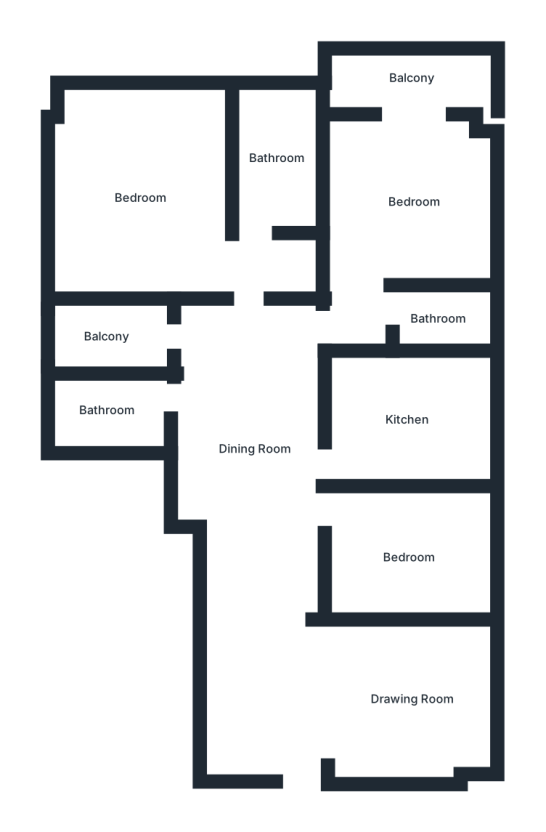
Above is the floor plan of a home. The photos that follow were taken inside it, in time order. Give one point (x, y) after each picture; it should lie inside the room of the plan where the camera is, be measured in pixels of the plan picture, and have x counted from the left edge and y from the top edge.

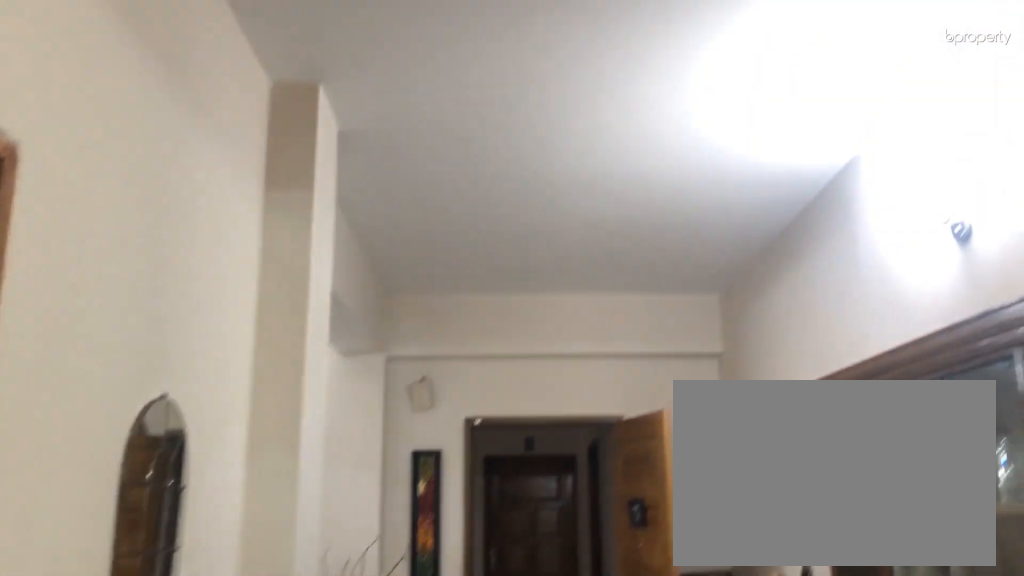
(257, 452)
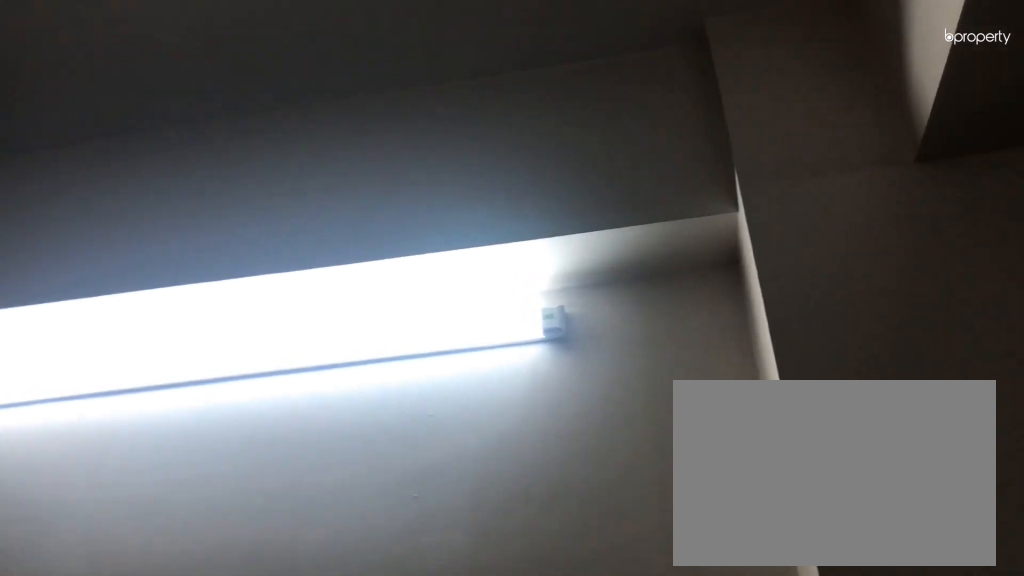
(411, 698)
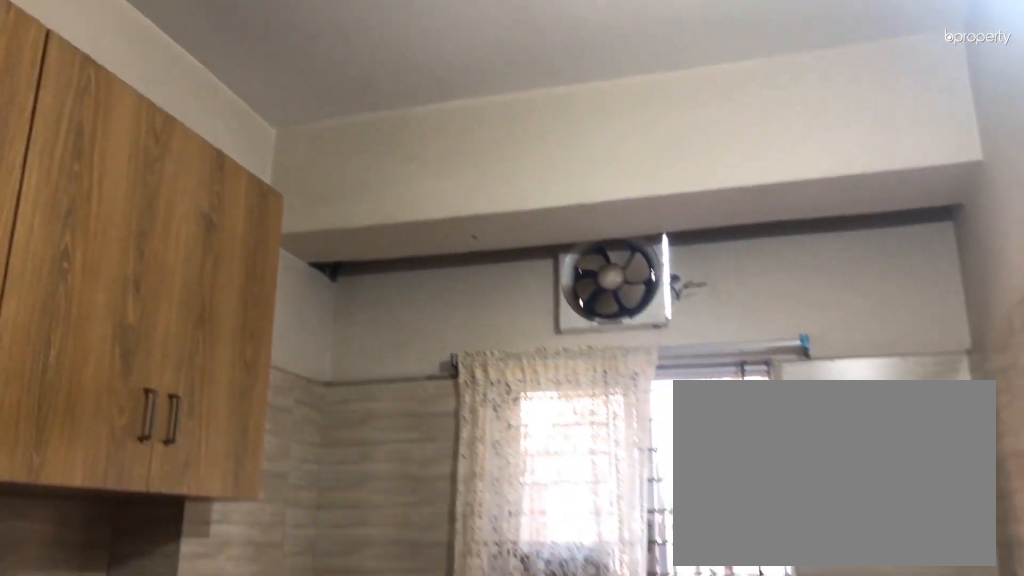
(406, 417)
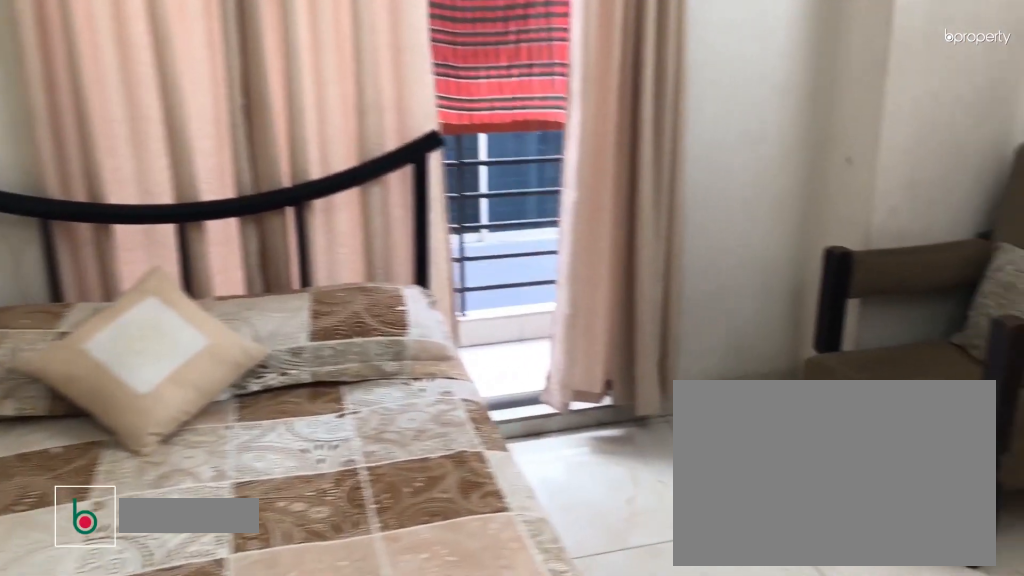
(410, 205)
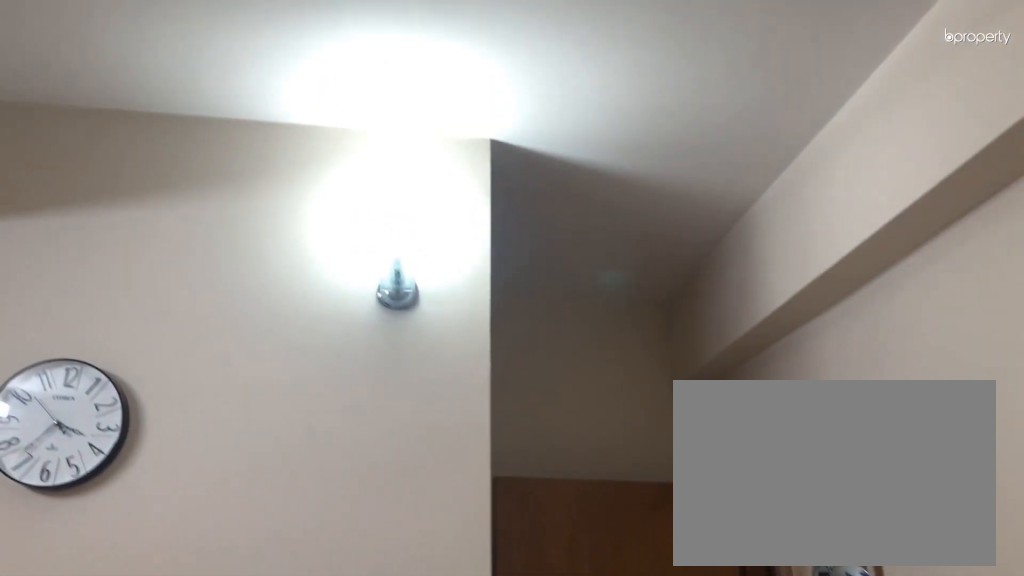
(410, 205)
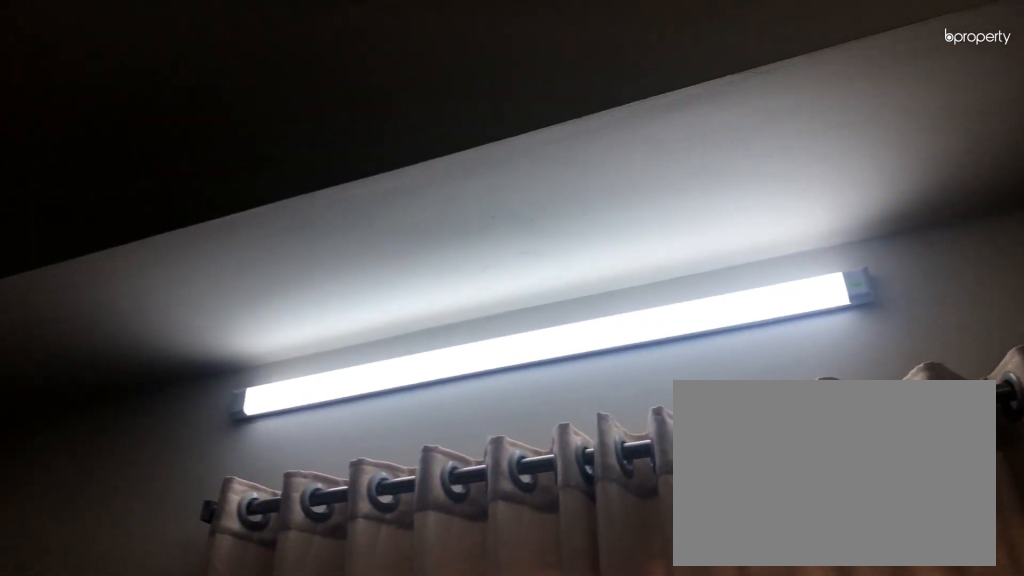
(410, 205)
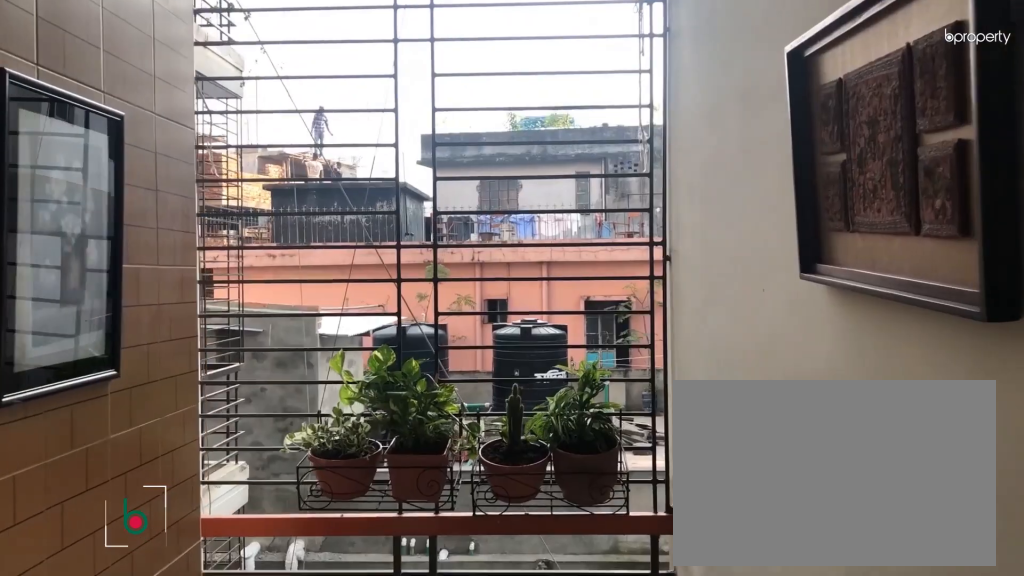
(108, 337)
